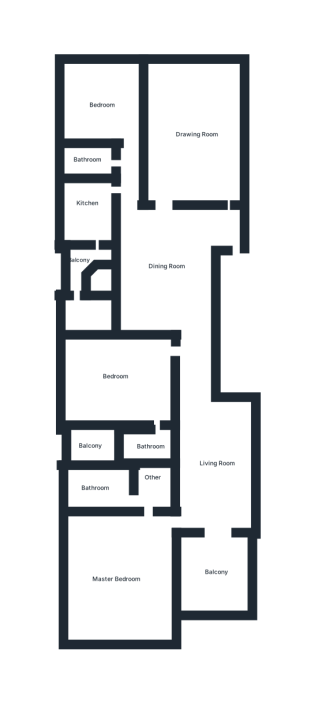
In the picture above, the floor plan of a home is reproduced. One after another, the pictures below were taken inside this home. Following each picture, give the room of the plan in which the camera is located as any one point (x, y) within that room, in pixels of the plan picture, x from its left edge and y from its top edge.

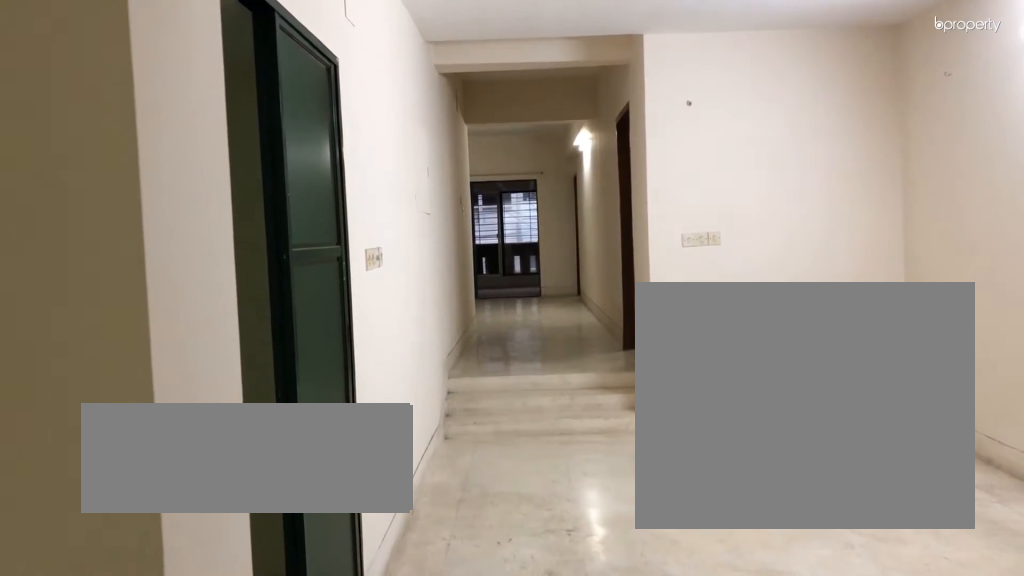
(166, 260)
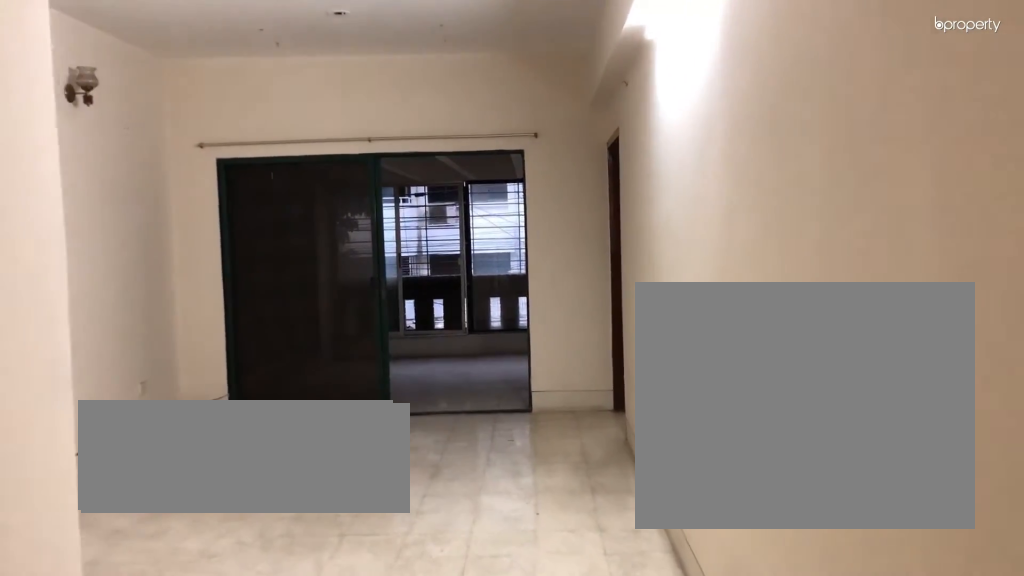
(219, 465)
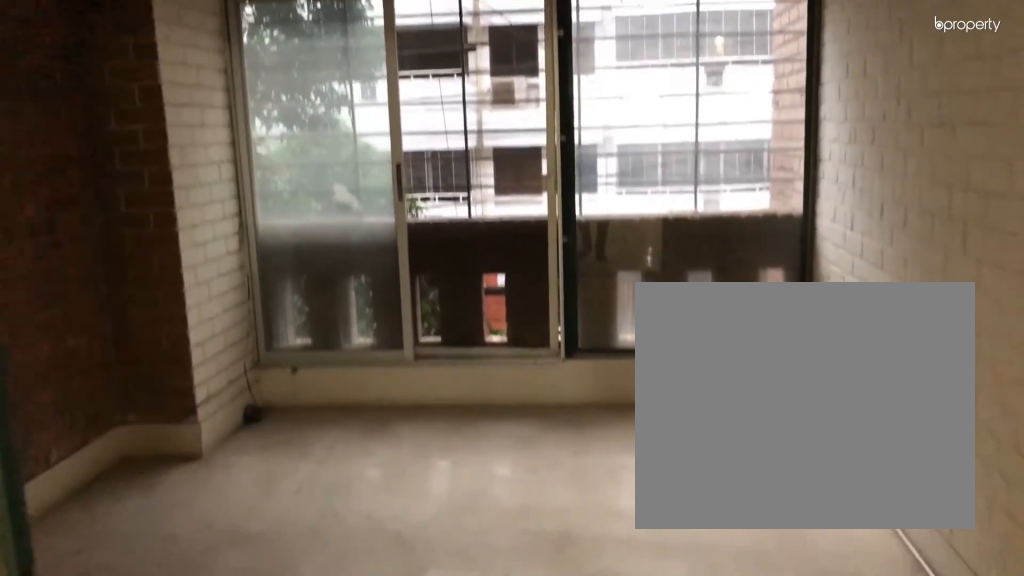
(214, 572)
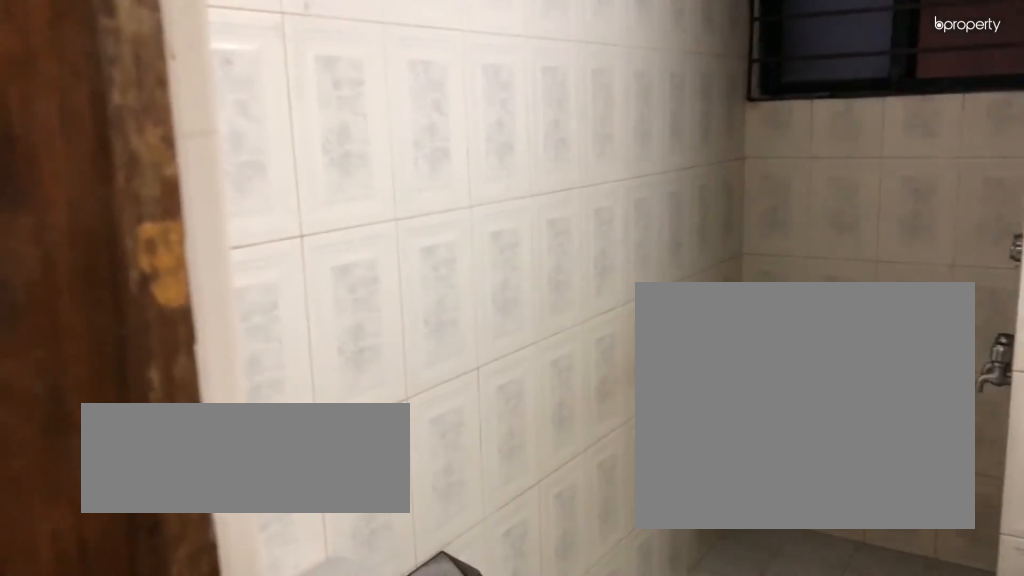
(95, 160)
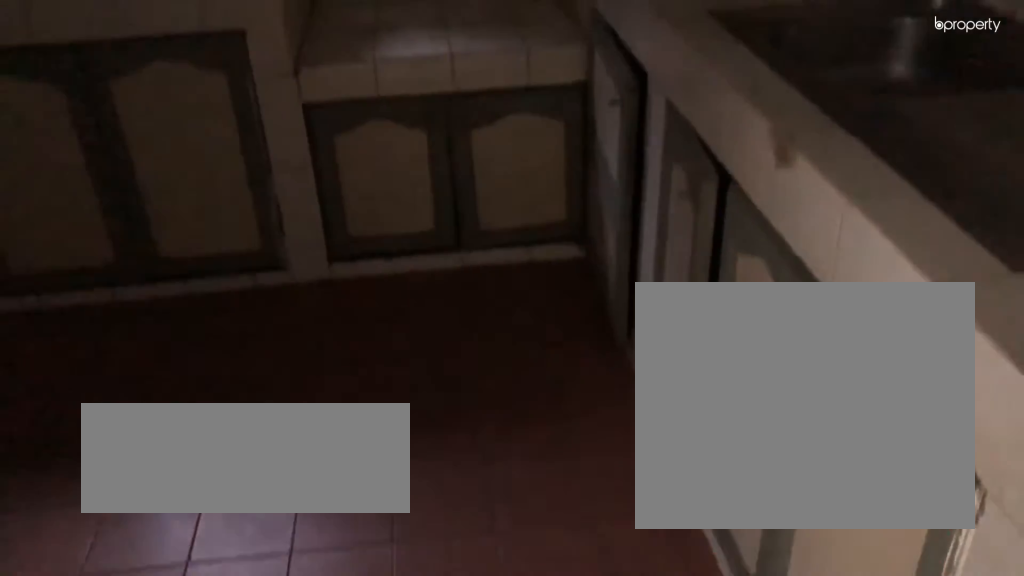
(92, 220)
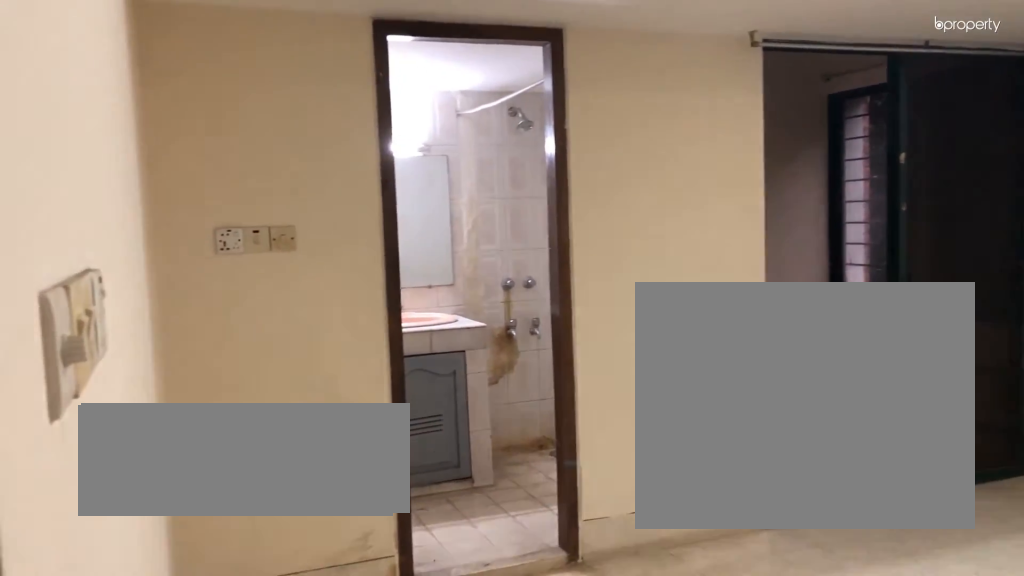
(119, 372)
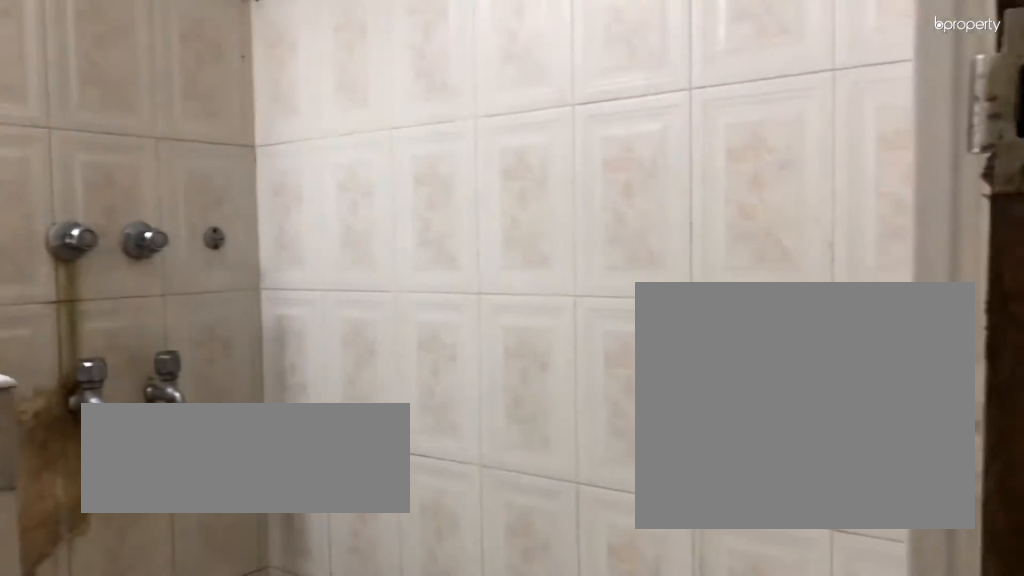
(146, 447)
